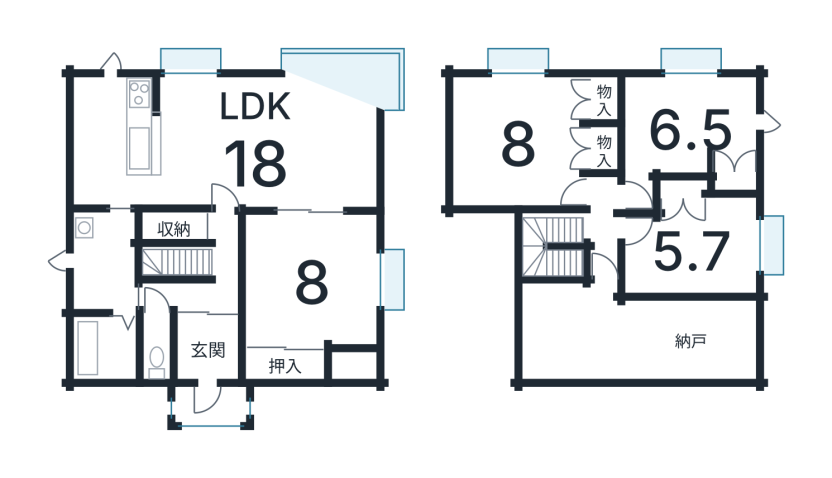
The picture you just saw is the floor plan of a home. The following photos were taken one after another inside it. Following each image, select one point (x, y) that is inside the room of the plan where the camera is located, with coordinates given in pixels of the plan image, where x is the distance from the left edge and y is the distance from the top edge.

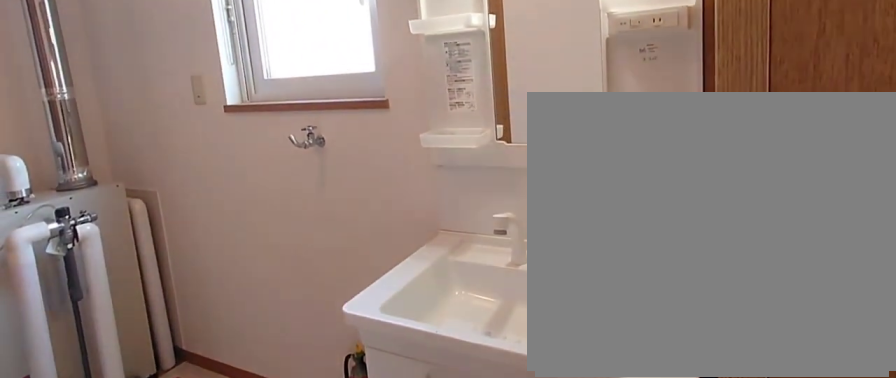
(100, 272)
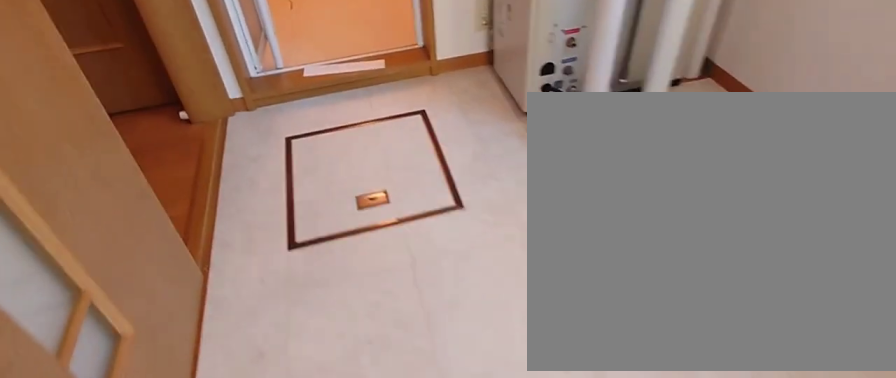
(100, 272)
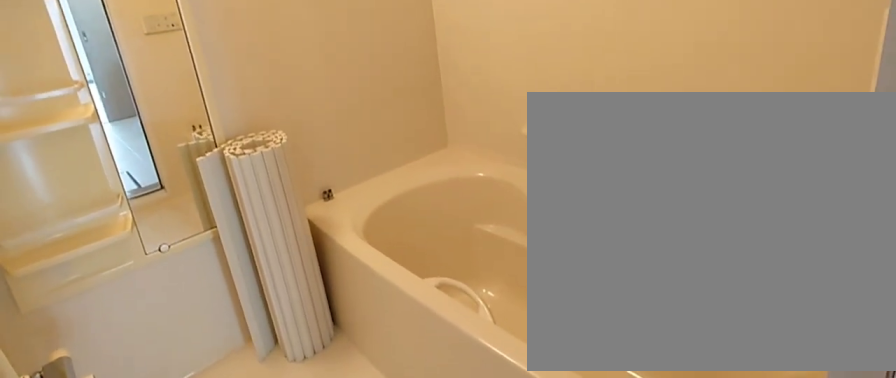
(103, 353)
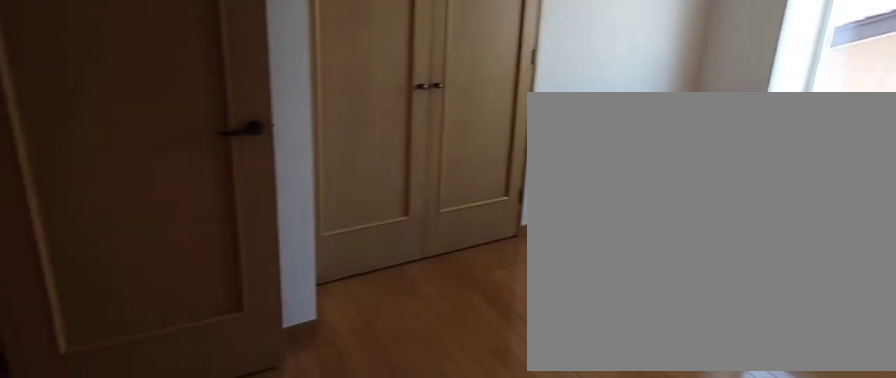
(690, 259)
